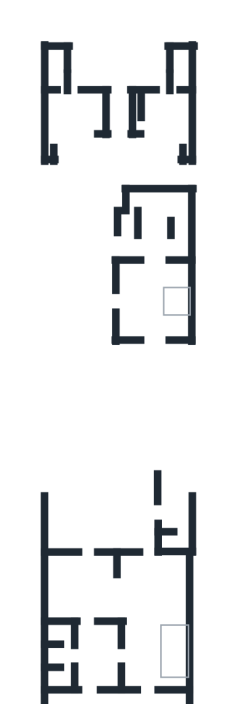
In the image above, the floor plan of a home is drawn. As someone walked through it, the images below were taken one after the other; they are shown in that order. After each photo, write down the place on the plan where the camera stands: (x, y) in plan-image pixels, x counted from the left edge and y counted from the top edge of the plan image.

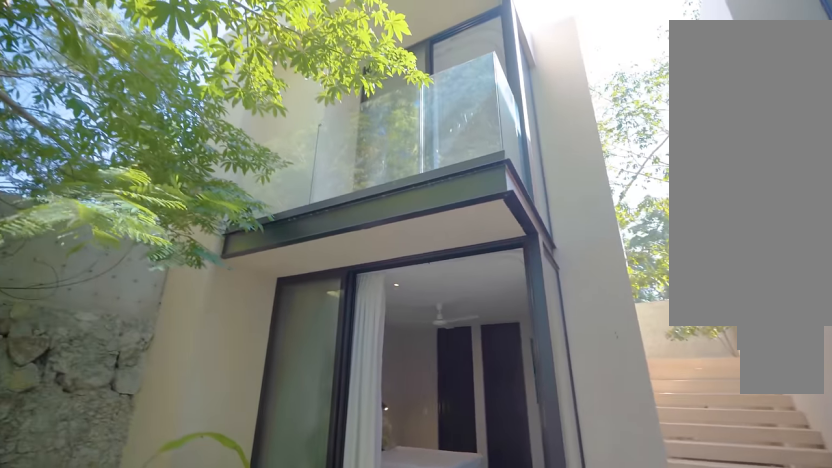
(93, 189)
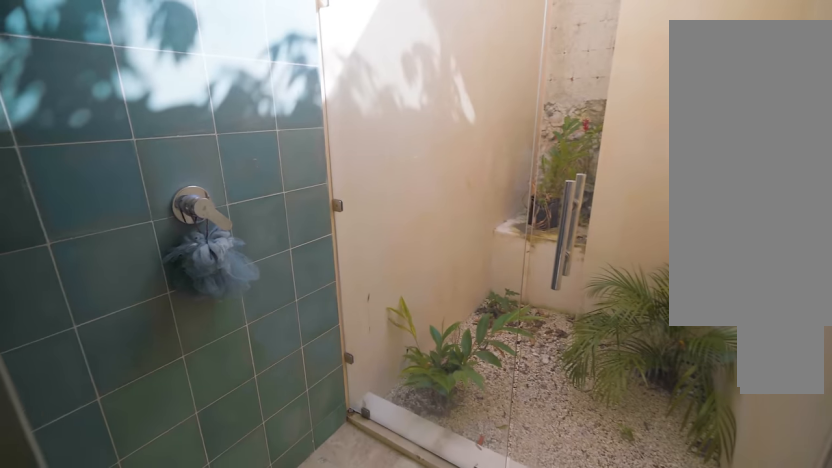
(57, 69)
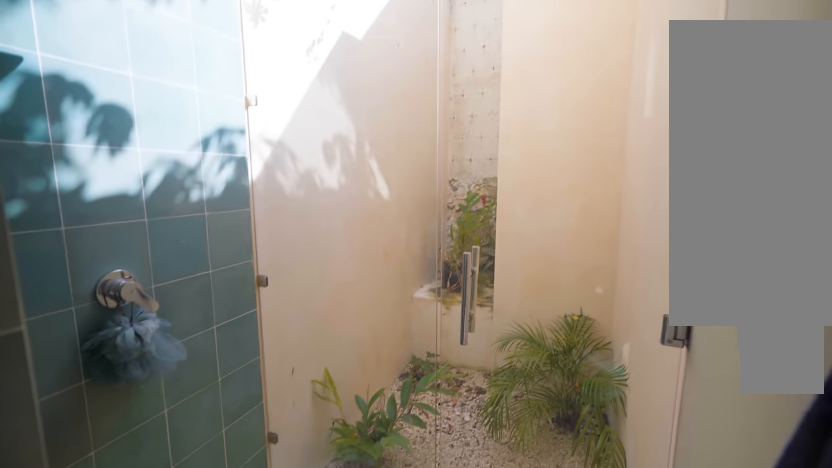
(57, 69)
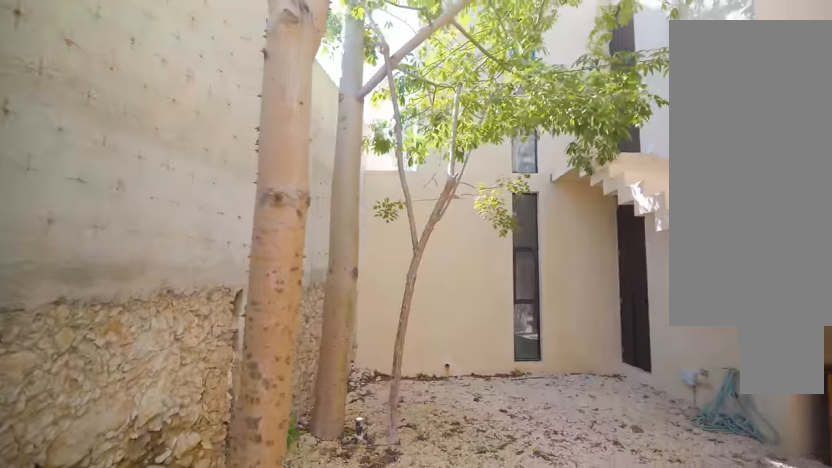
(85, 71)
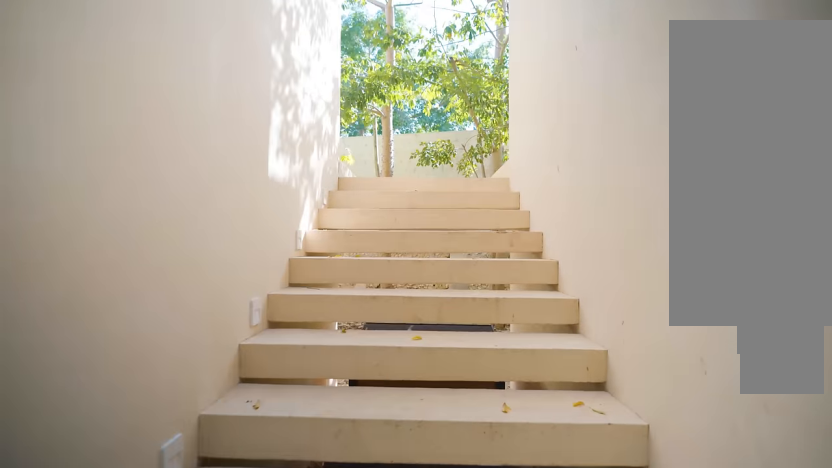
(149, 132)
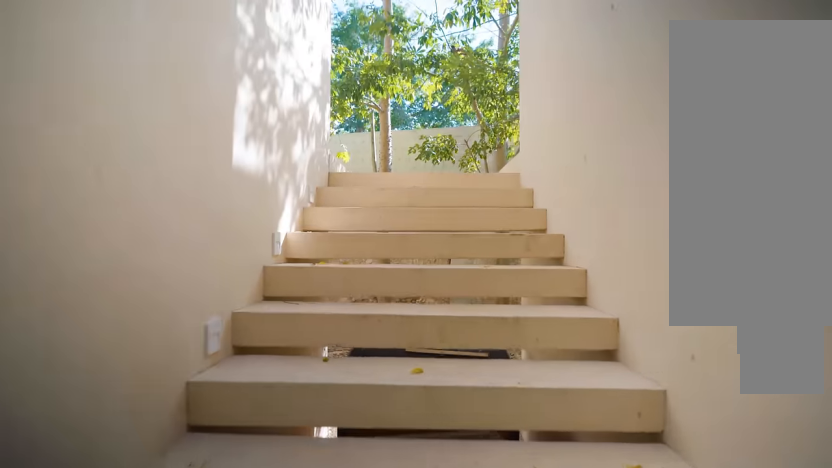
(149, 133)
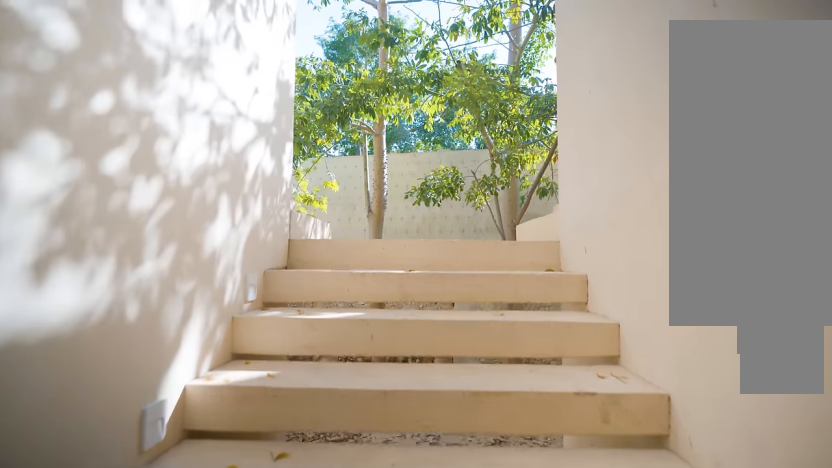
(118, 111)
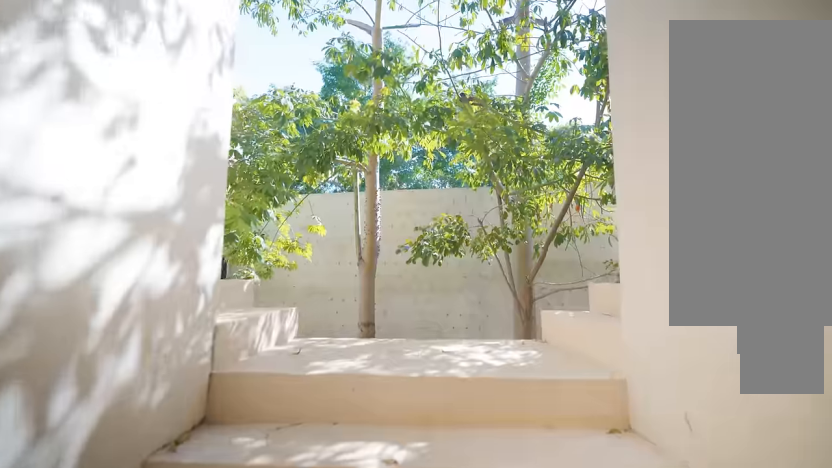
(119, 112)
